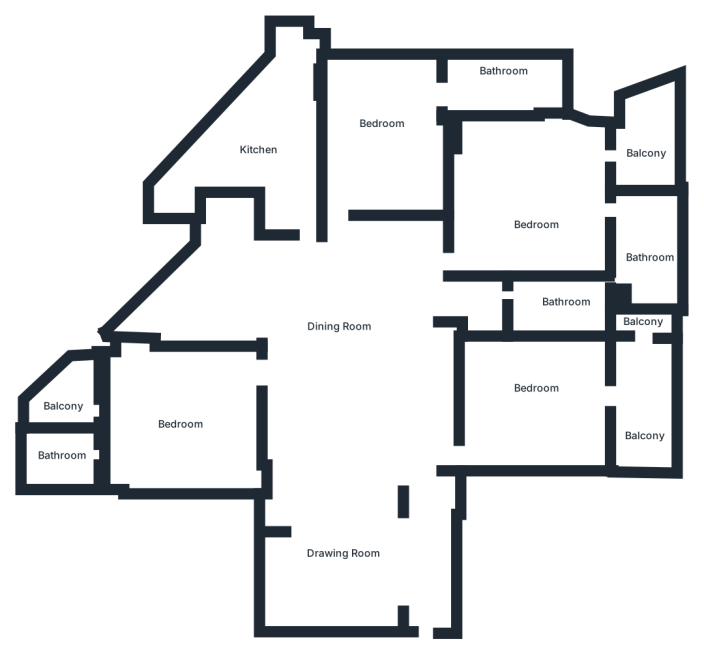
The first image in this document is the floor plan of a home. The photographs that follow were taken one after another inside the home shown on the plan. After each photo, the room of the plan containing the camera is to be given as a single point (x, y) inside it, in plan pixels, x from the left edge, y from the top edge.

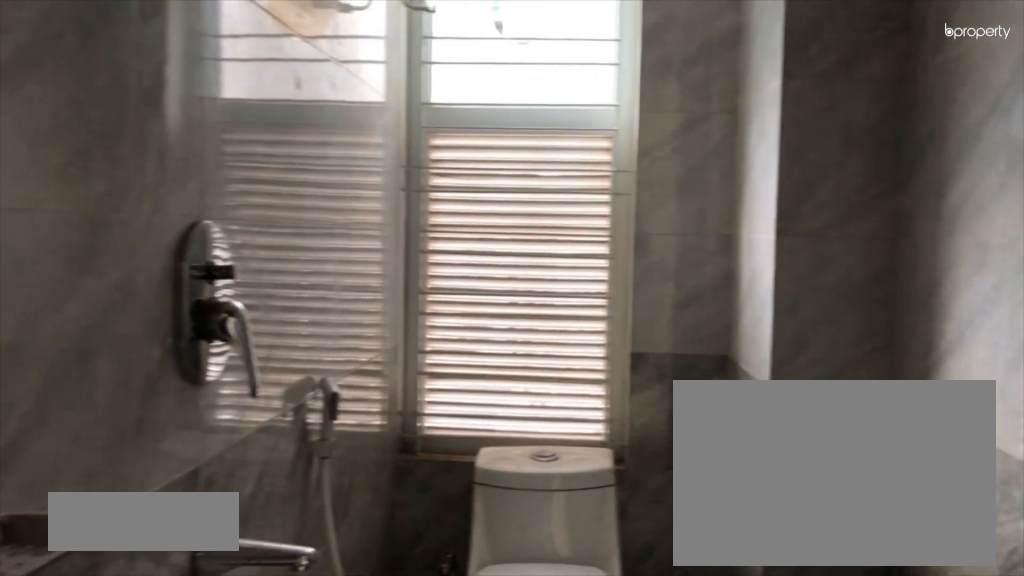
(492, 89)
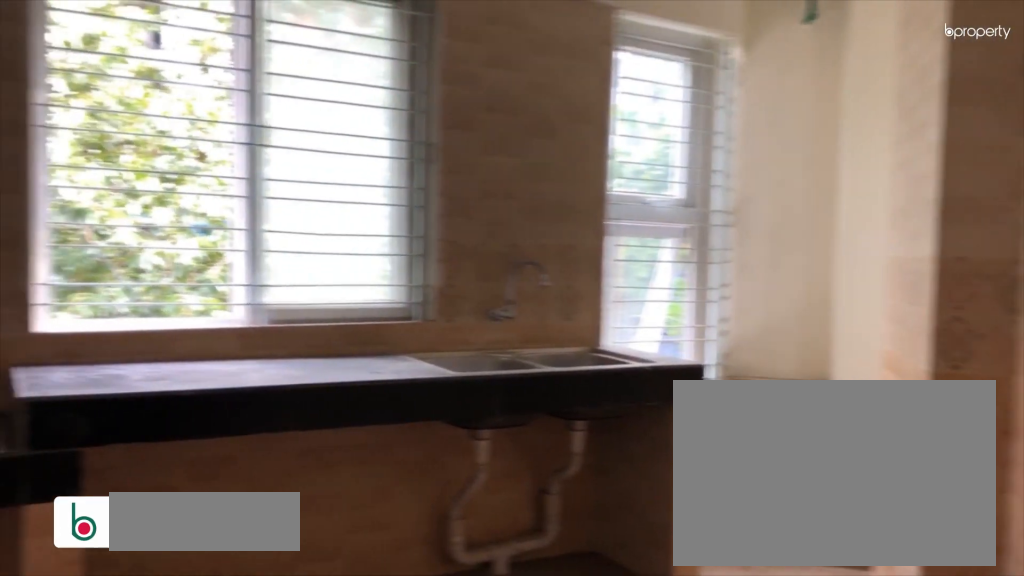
(262, 153)
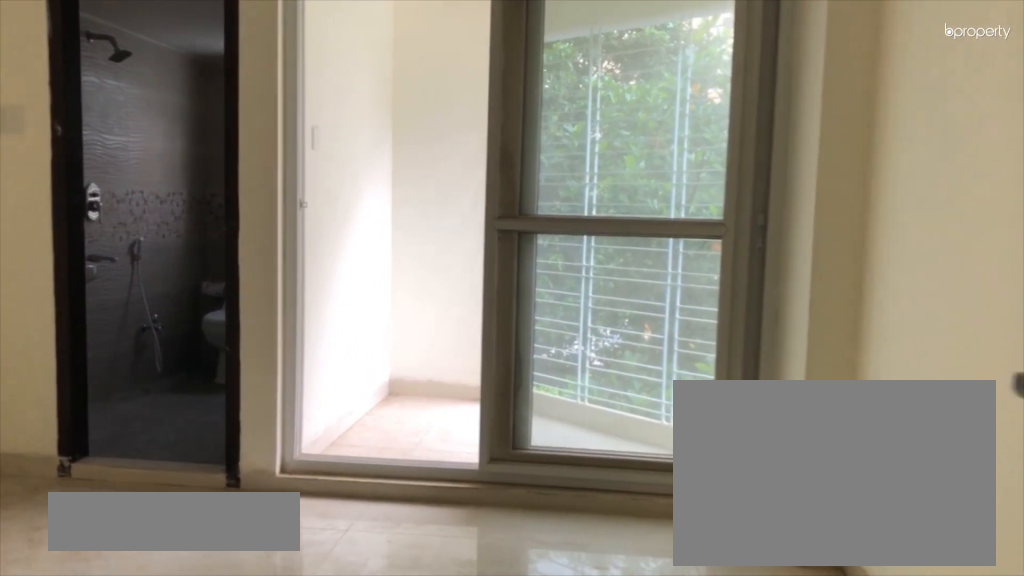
(176, 423)
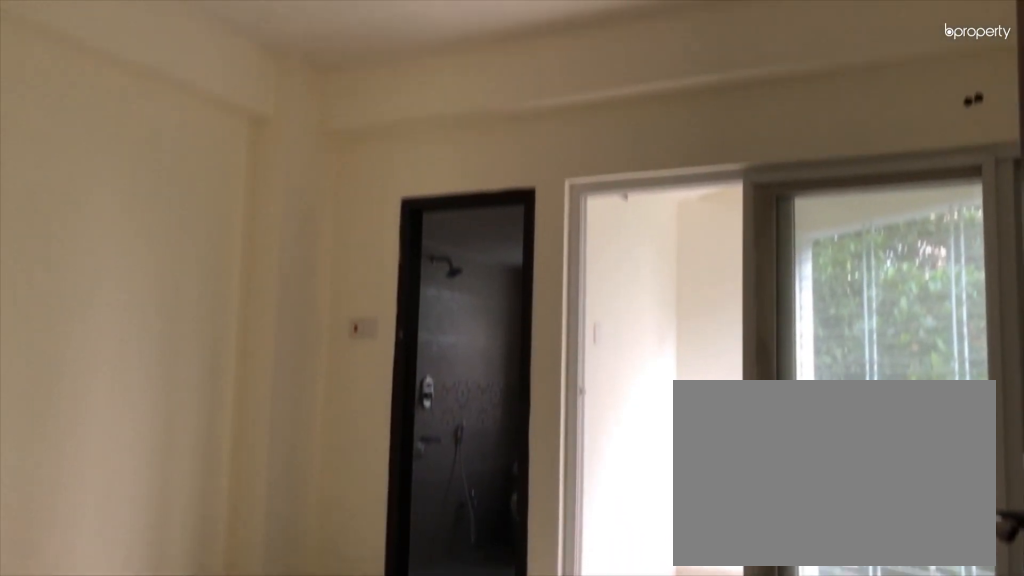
(176, 422)
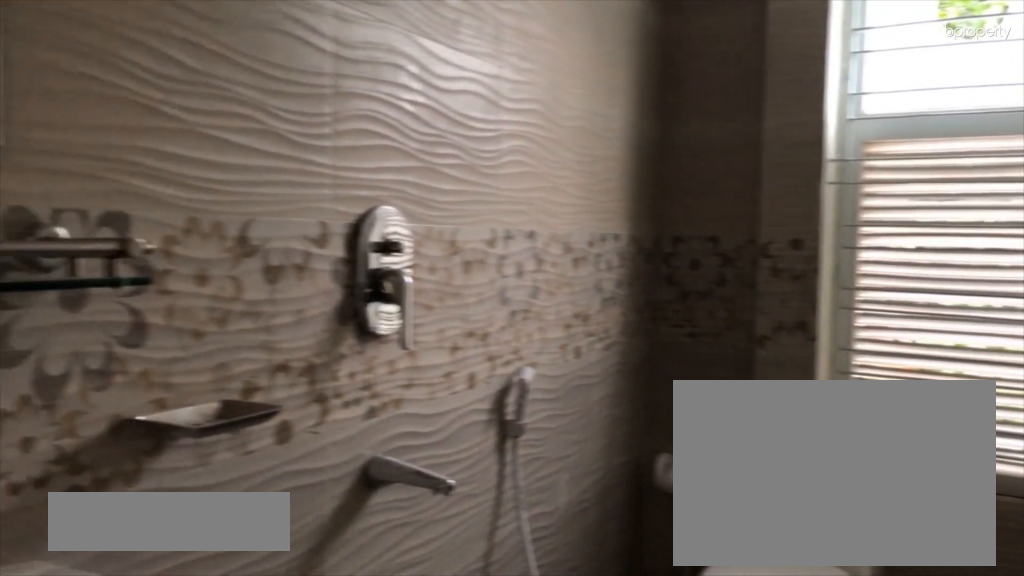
(63, 456)
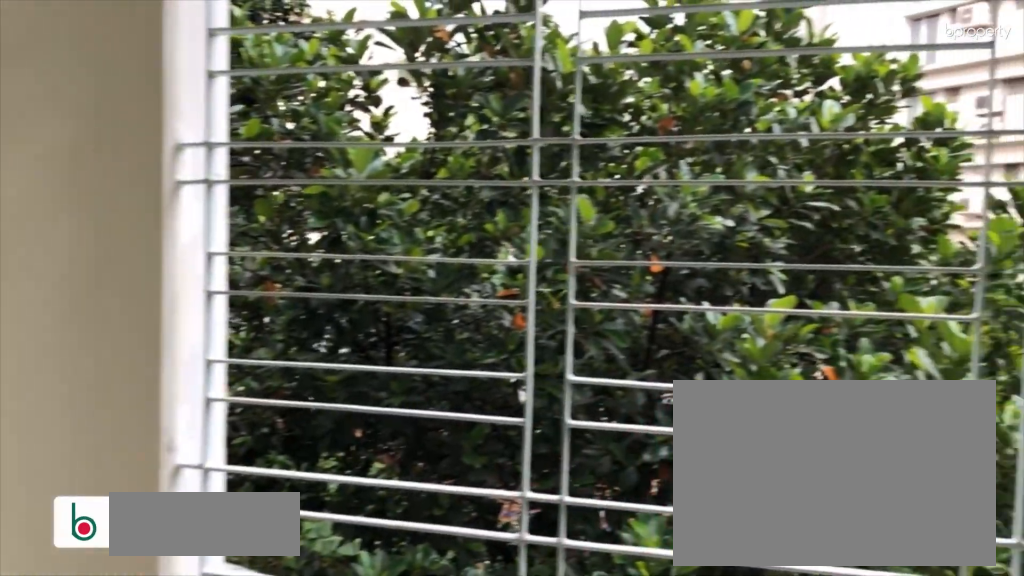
(76, 405)
